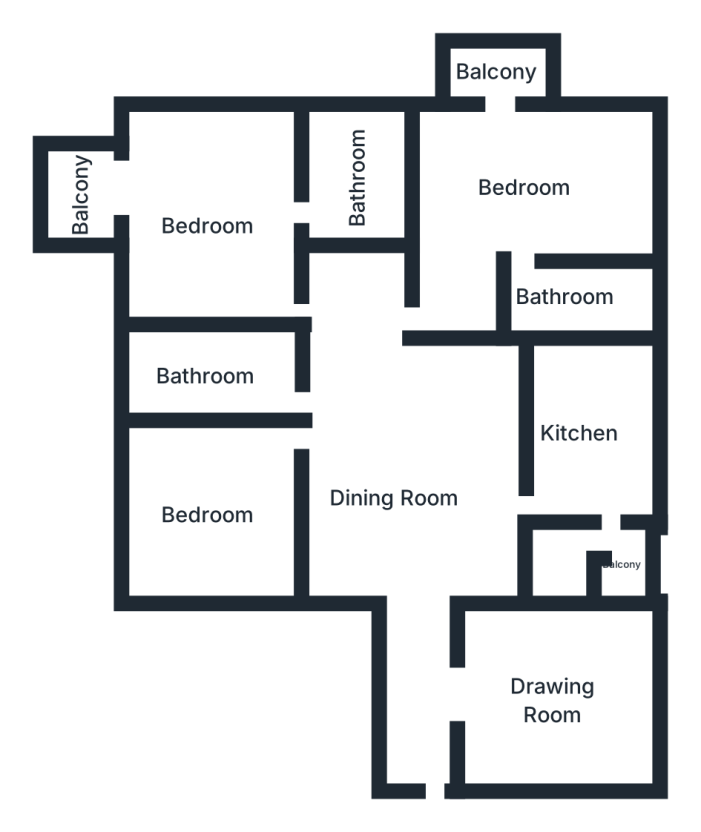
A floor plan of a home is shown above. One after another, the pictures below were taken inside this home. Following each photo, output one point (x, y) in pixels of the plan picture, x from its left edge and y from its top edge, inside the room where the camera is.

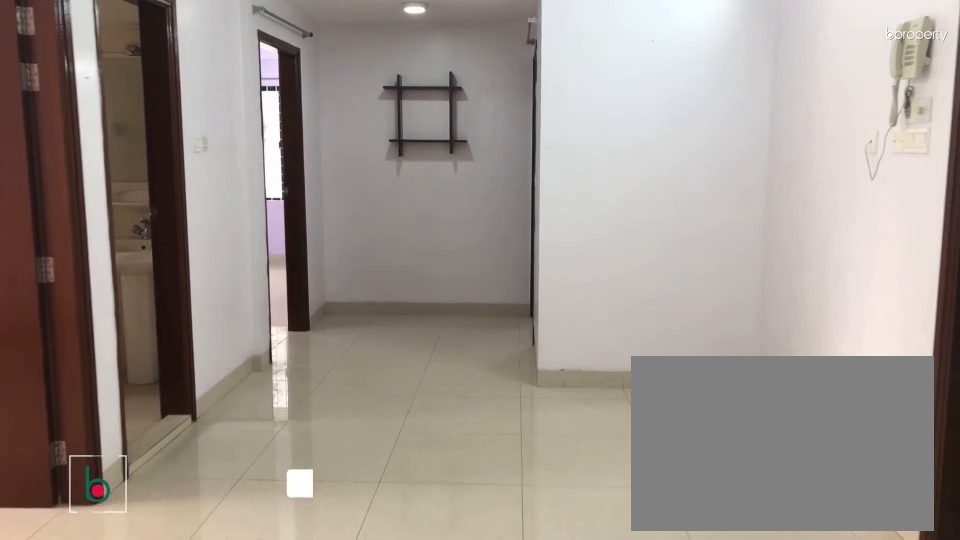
(392, 501)
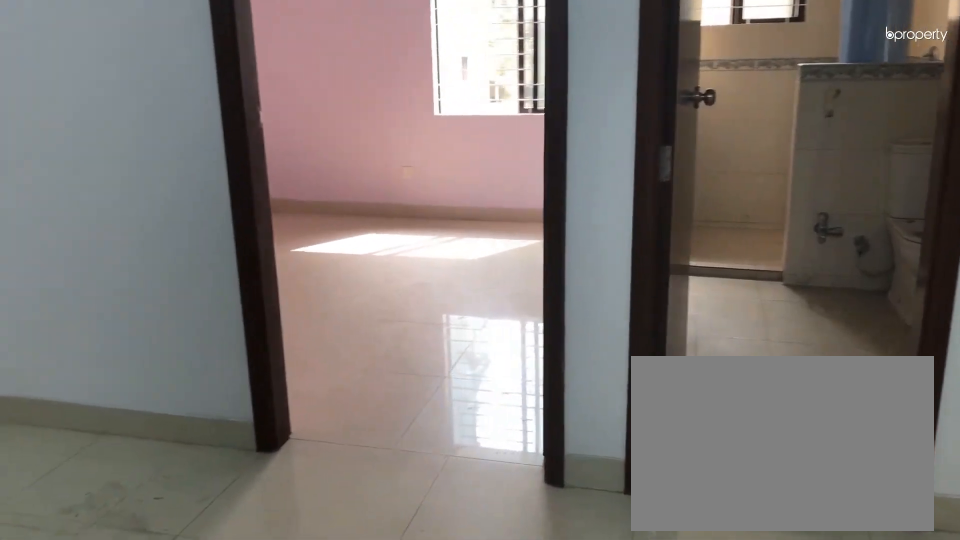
(393, 501)
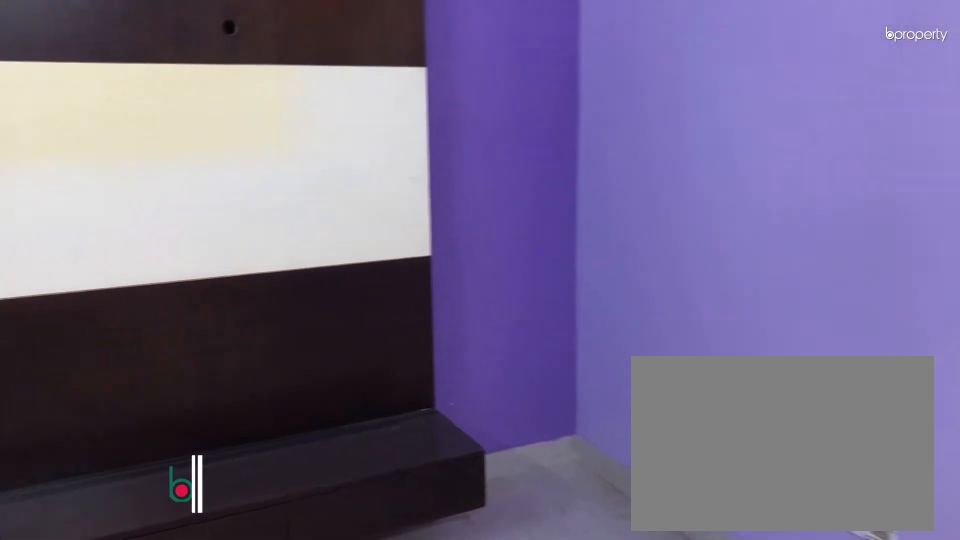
(554, 700)
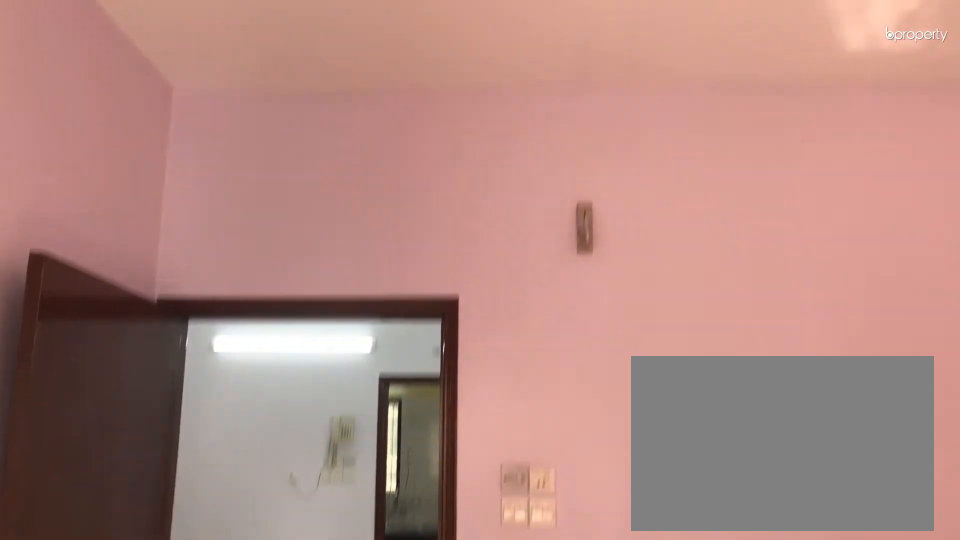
(203, 513)
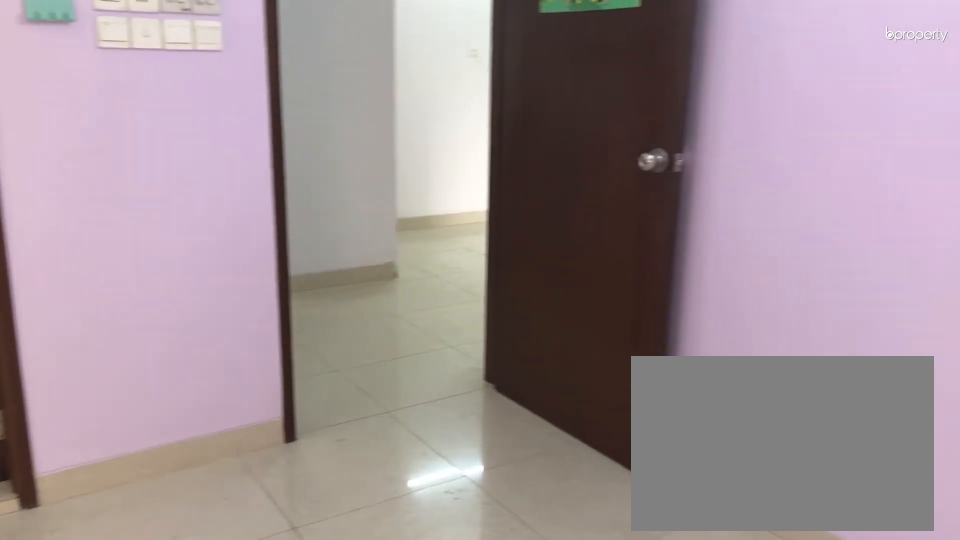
(206, 228)
